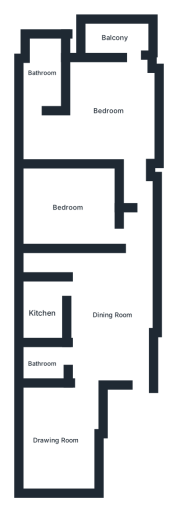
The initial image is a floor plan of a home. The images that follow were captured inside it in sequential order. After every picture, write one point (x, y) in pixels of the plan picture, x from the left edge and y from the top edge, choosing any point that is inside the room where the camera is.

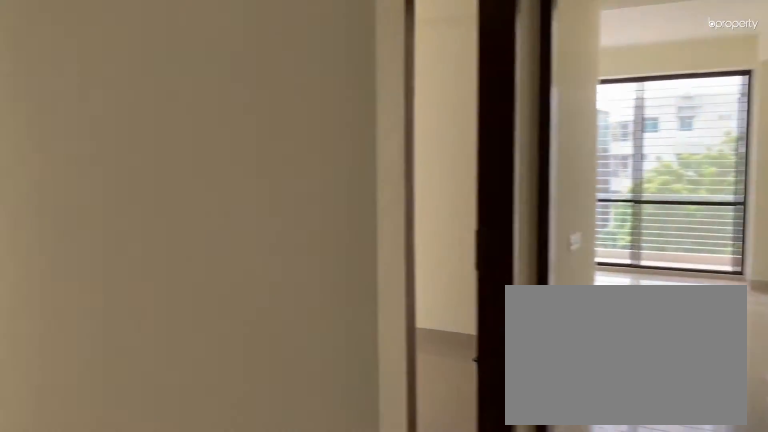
(112, 310)
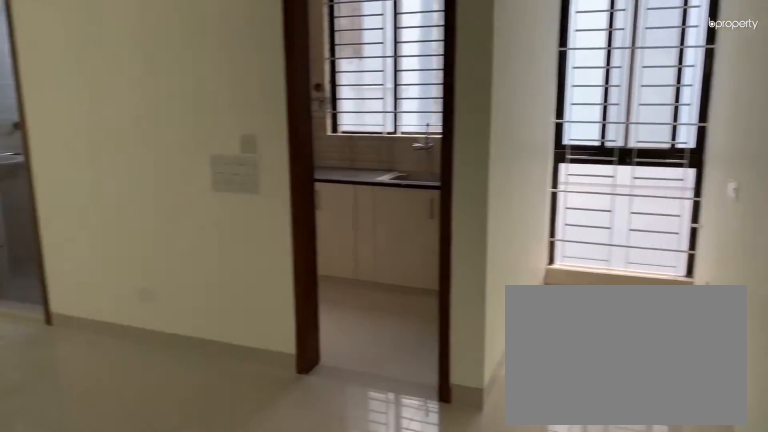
(112, 310)
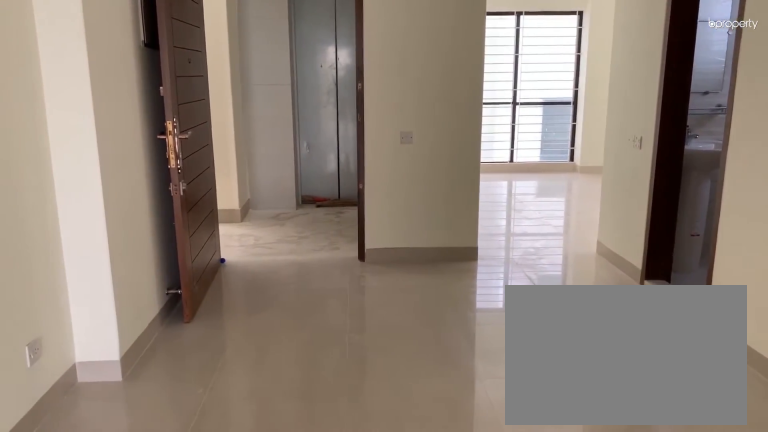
(112, 310)
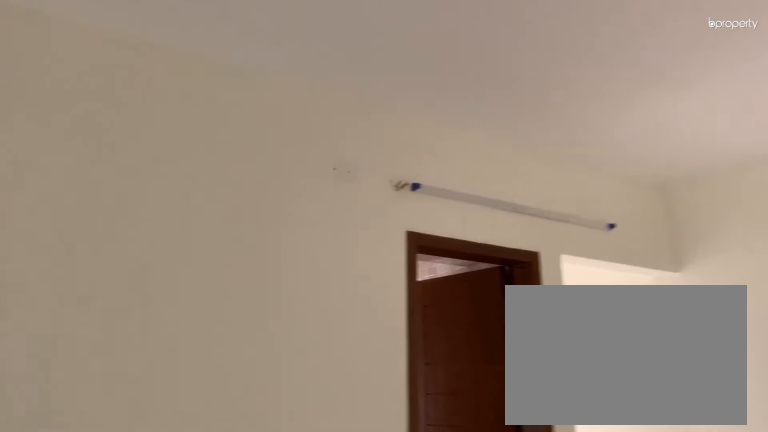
(112, 310)
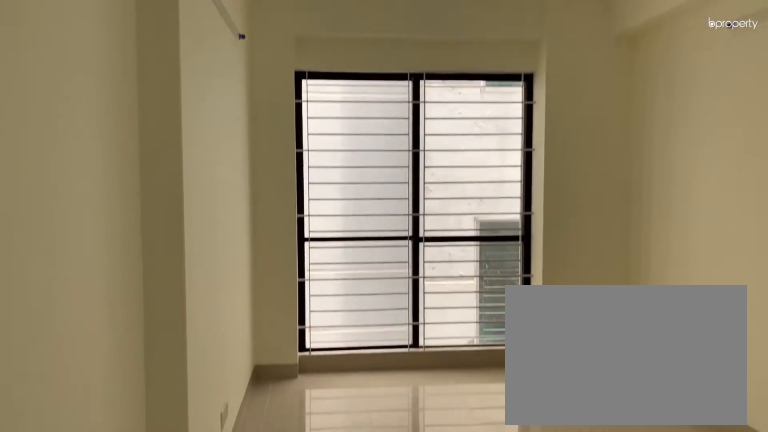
(56, 440)
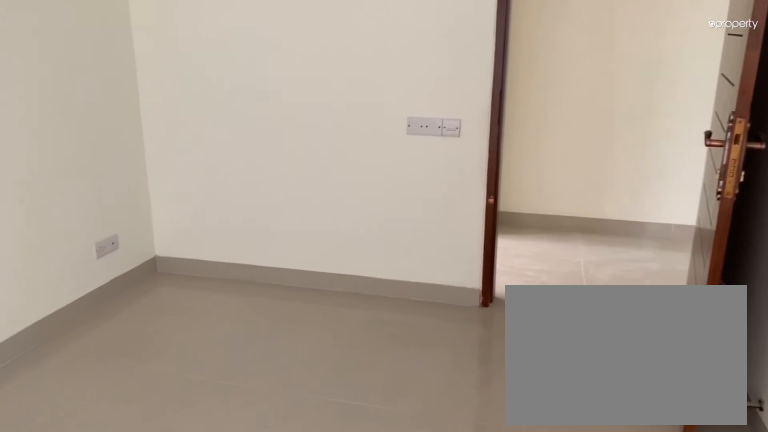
(68, 207)
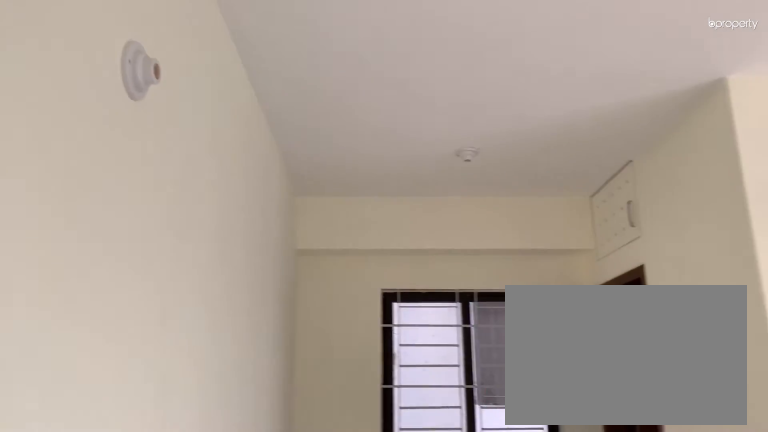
(105, 108)
